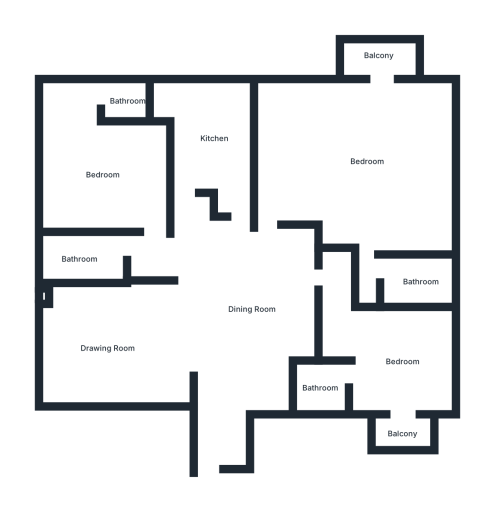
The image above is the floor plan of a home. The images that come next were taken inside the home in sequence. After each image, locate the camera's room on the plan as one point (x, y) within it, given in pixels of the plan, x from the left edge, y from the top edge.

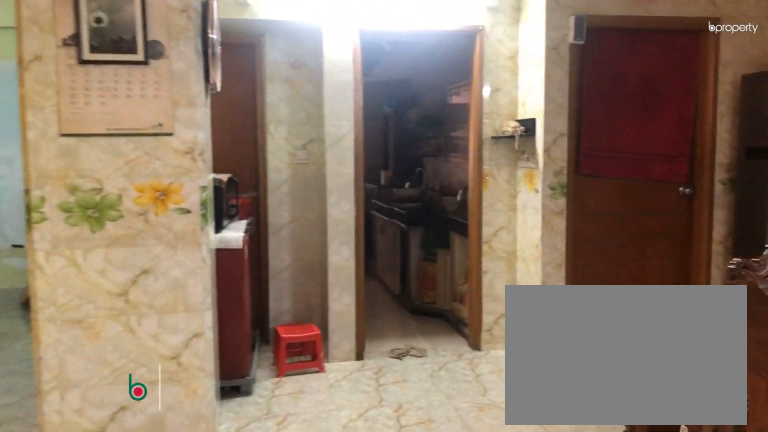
(253, 309)
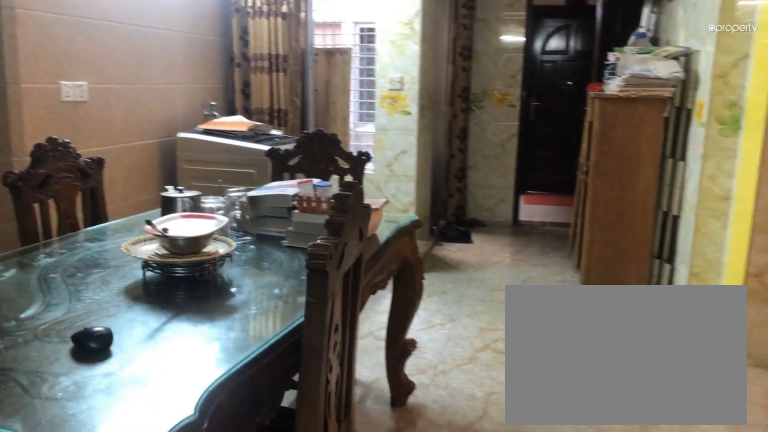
(252, 309)
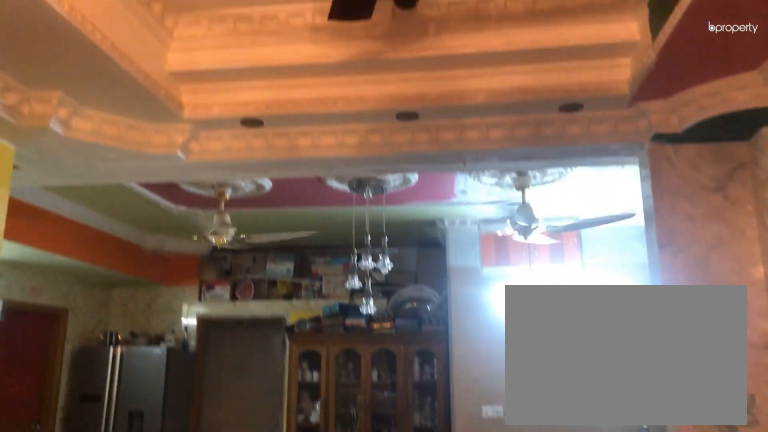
(108, 347)
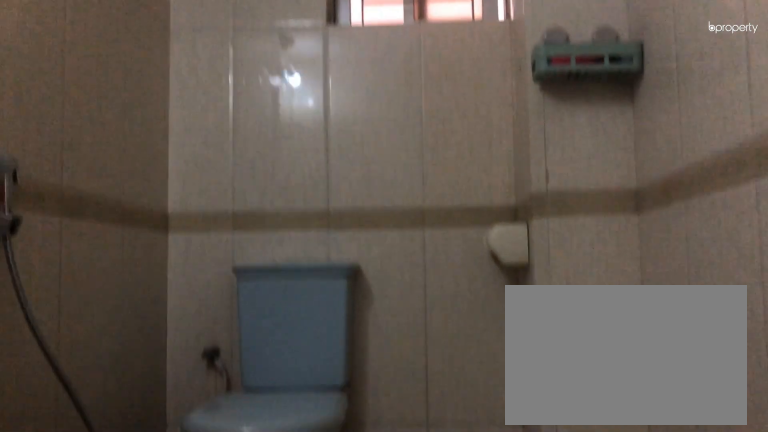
(81, 259)
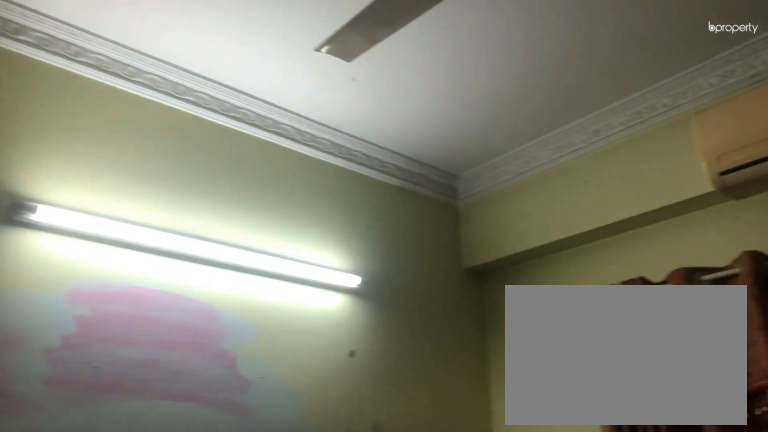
(103, 175)
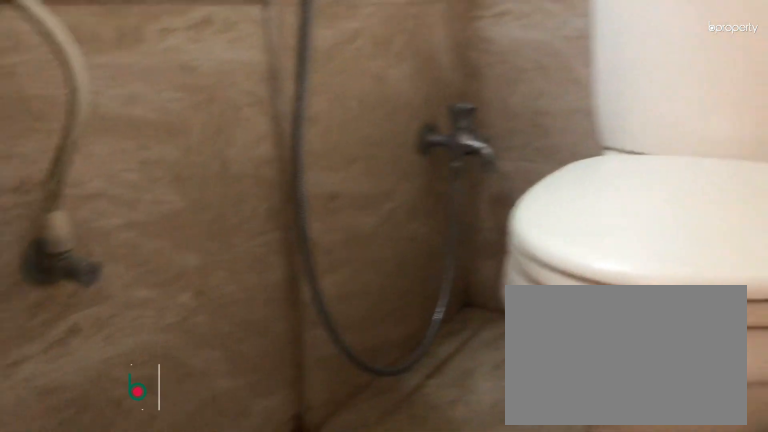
(127, 101)
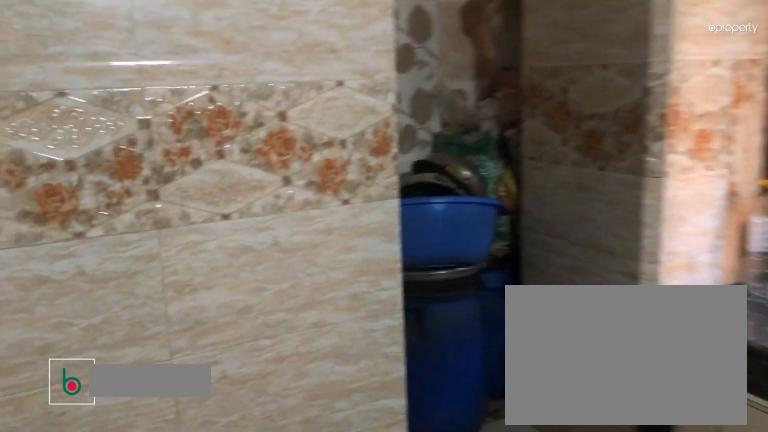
(214, 140)
